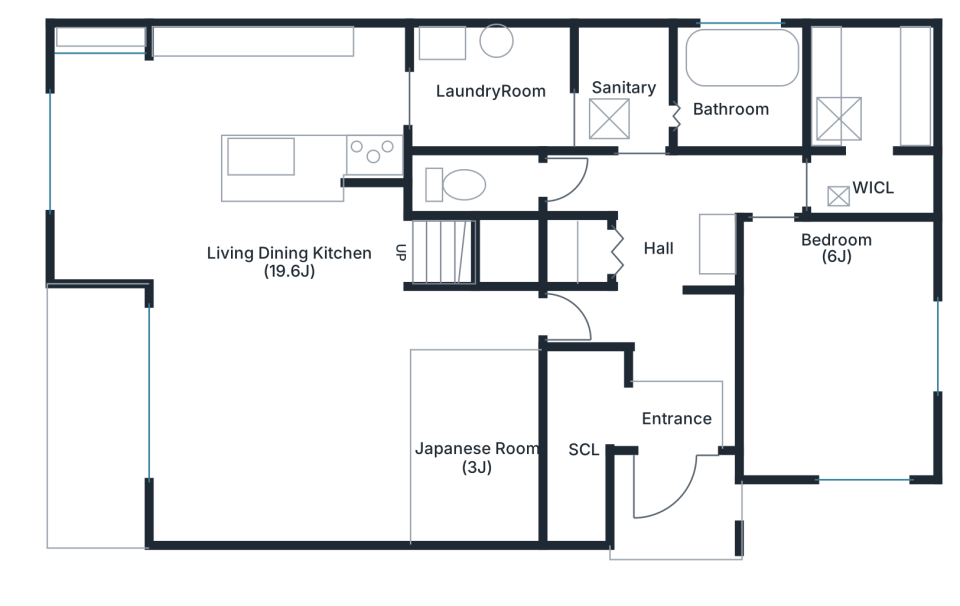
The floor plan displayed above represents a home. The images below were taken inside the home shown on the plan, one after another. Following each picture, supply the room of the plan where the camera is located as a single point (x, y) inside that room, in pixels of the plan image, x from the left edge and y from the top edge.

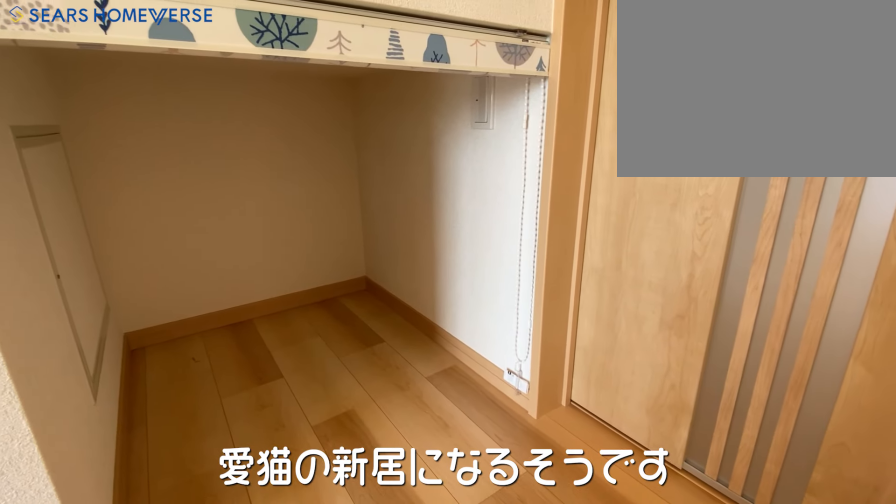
(500, 253)
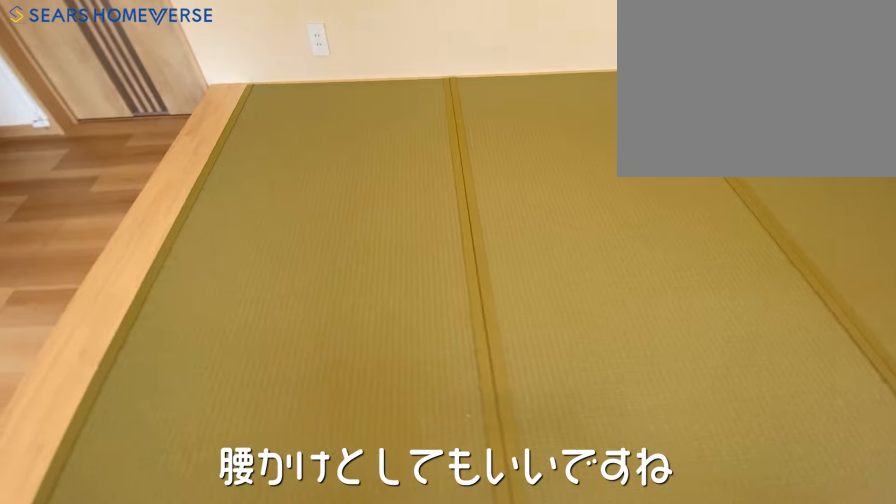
(480, 449)
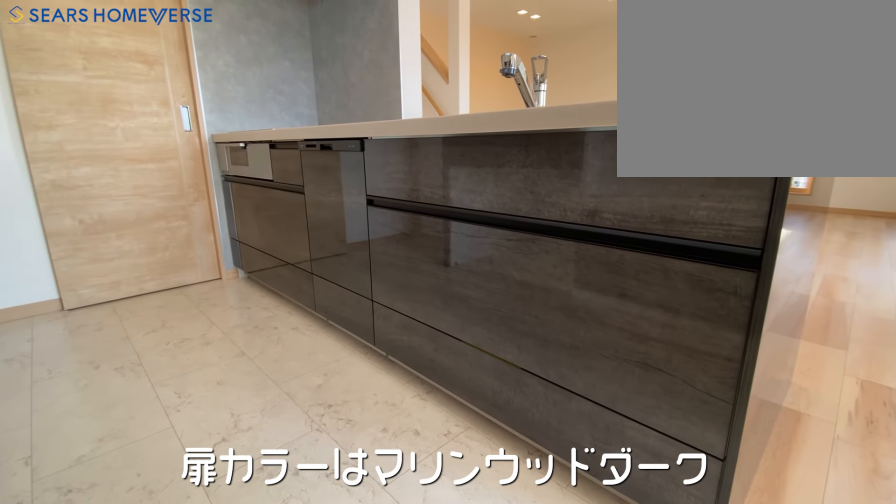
(289, 95)
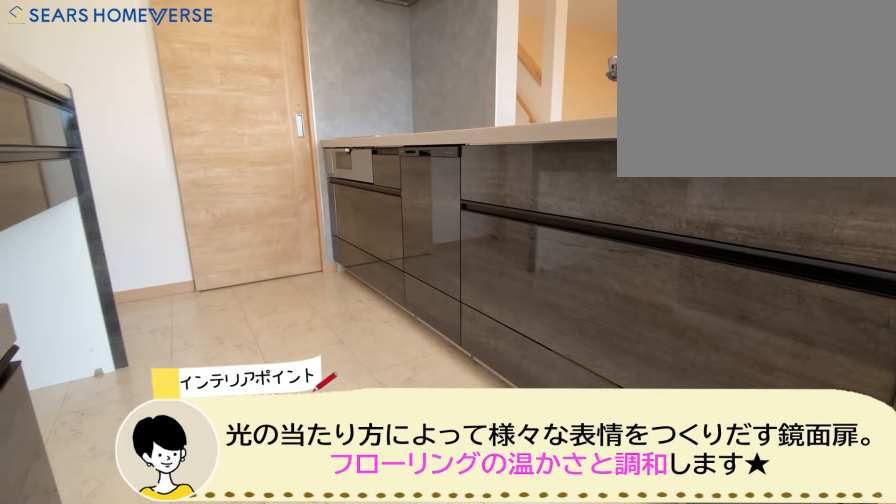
(289, 95)
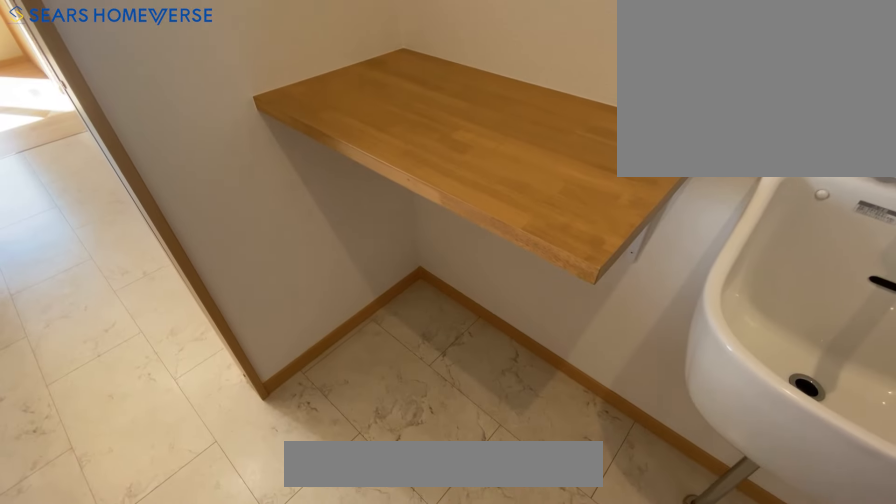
(494, 98)
